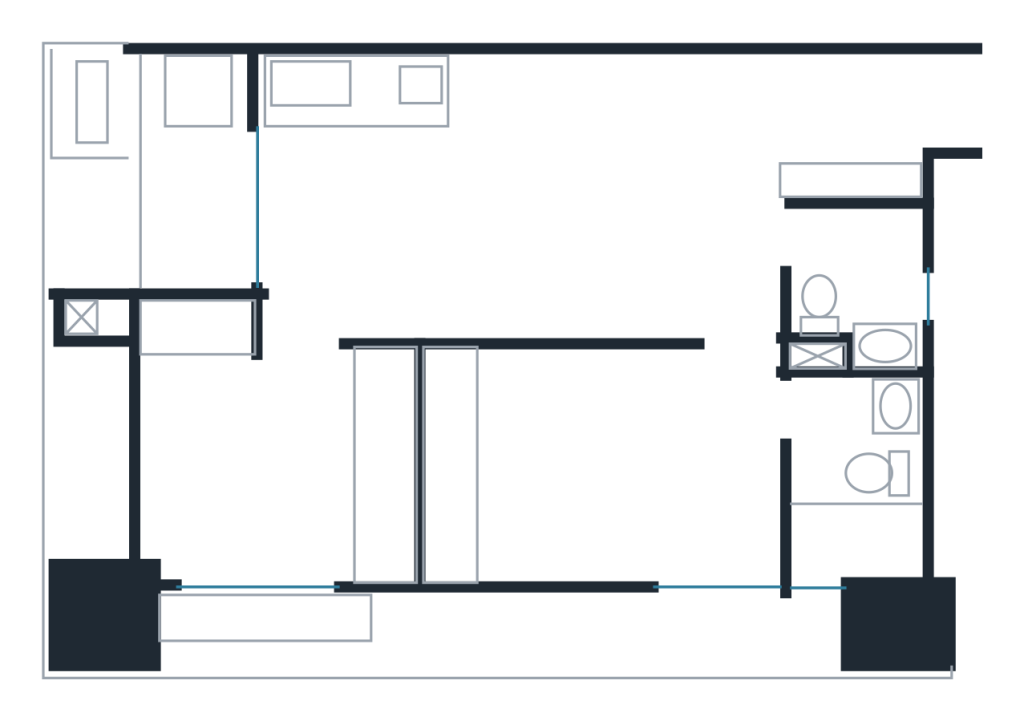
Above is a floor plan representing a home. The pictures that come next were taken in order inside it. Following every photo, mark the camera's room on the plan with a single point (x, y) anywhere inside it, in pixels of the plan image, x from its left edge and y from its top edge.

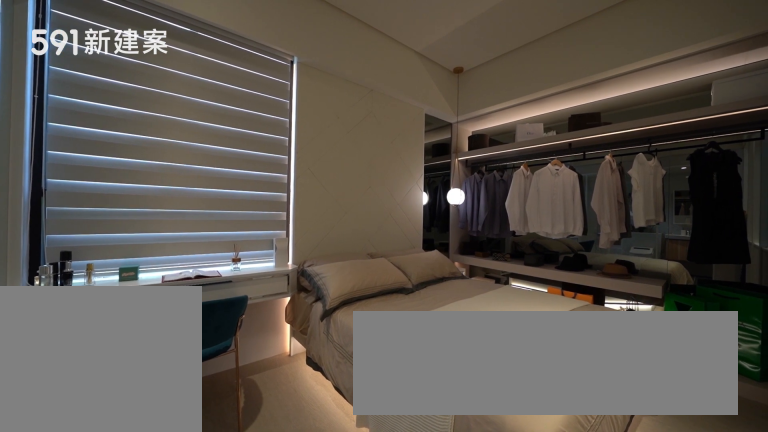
(599, 465)
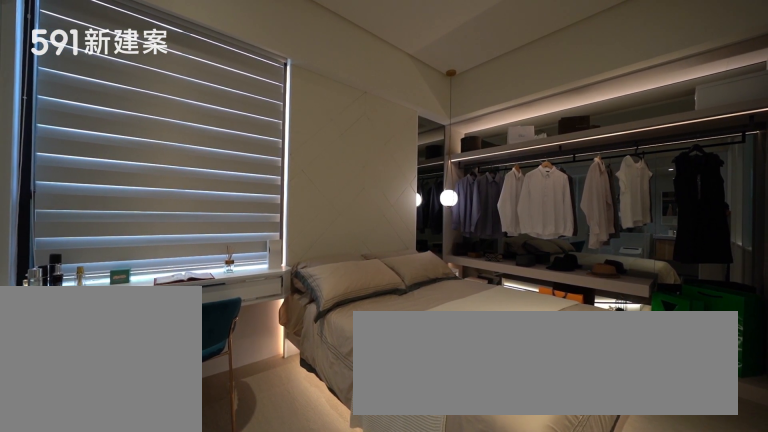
(599, 465)
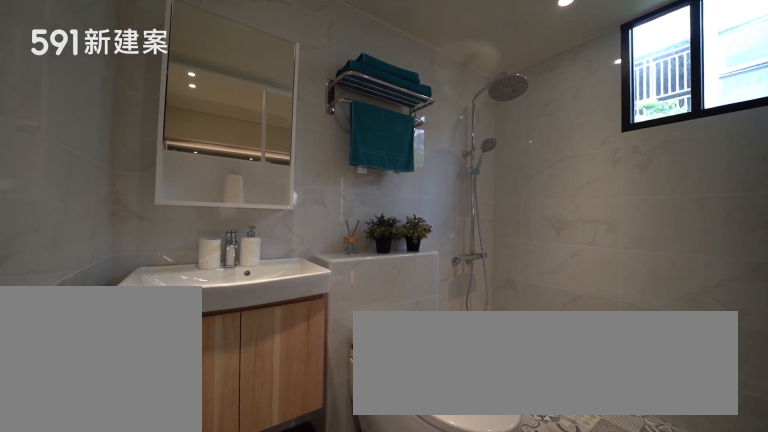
(857, 487)
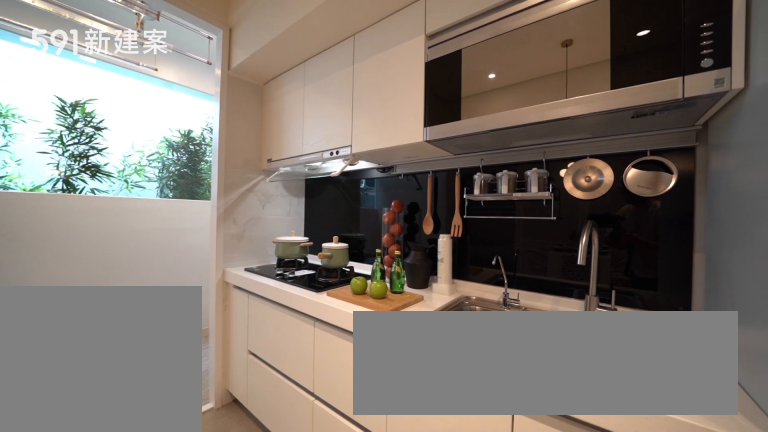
(387, 127)
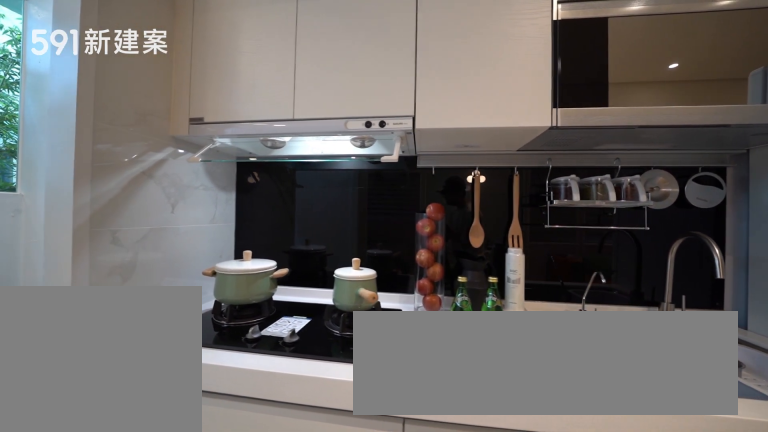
(387, 127)
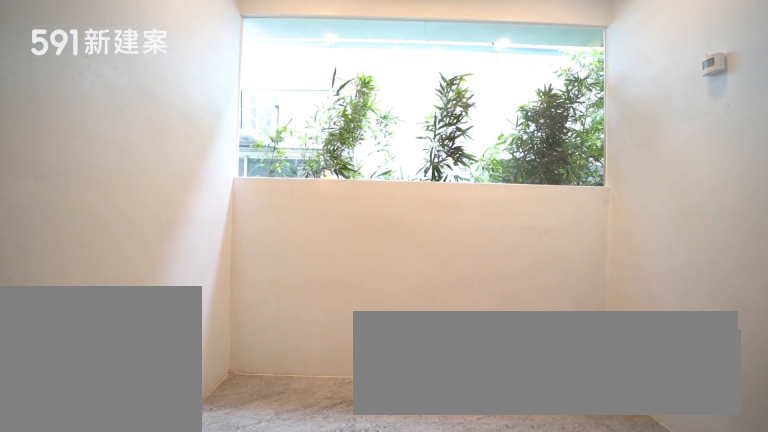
(185, 166)
